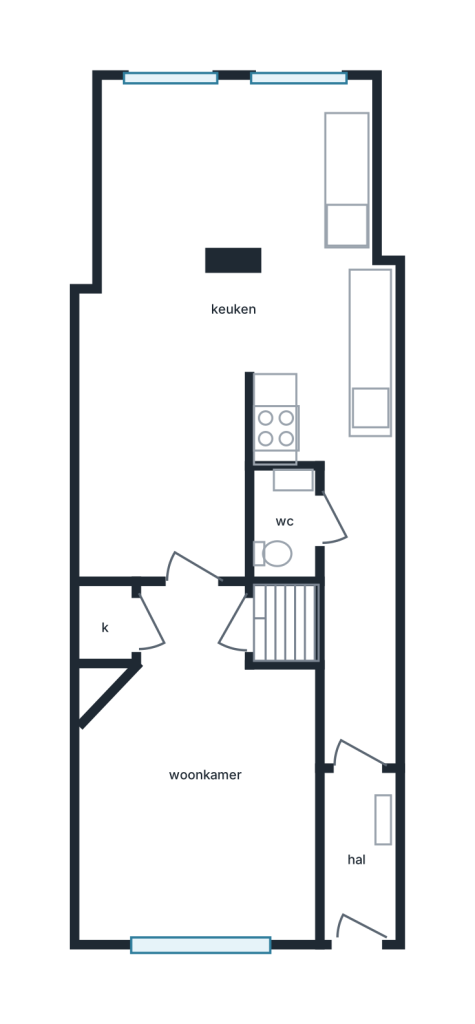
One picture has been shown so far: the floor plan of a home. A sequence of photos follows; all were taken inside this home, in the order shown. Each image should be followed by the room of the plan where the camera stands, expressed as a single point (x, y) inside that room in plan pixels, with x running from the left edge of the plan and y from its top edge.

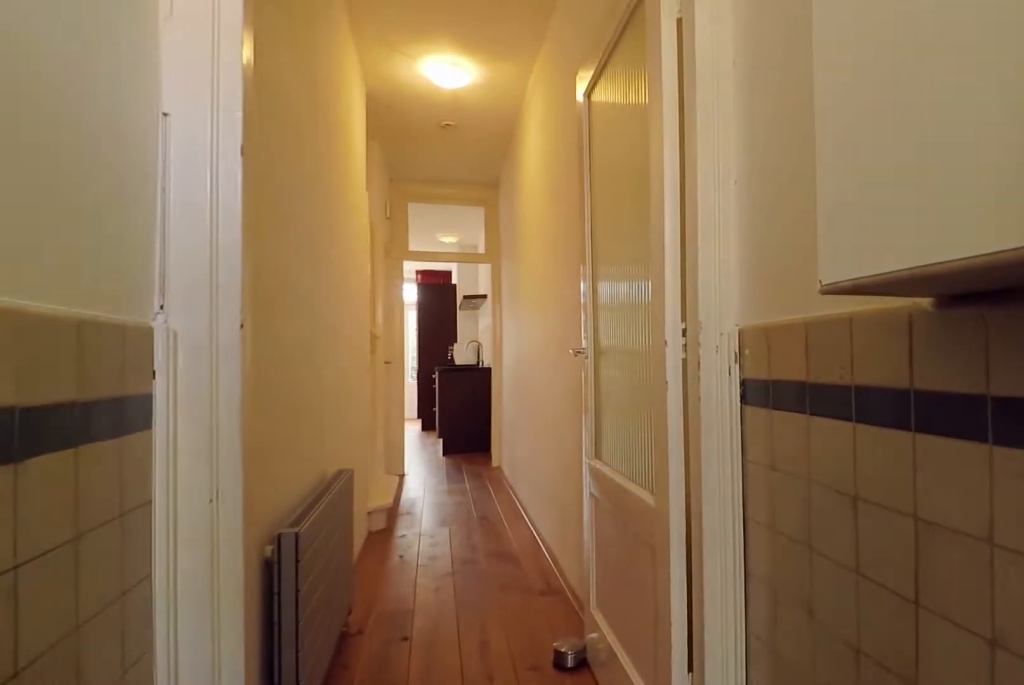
(356, 856)
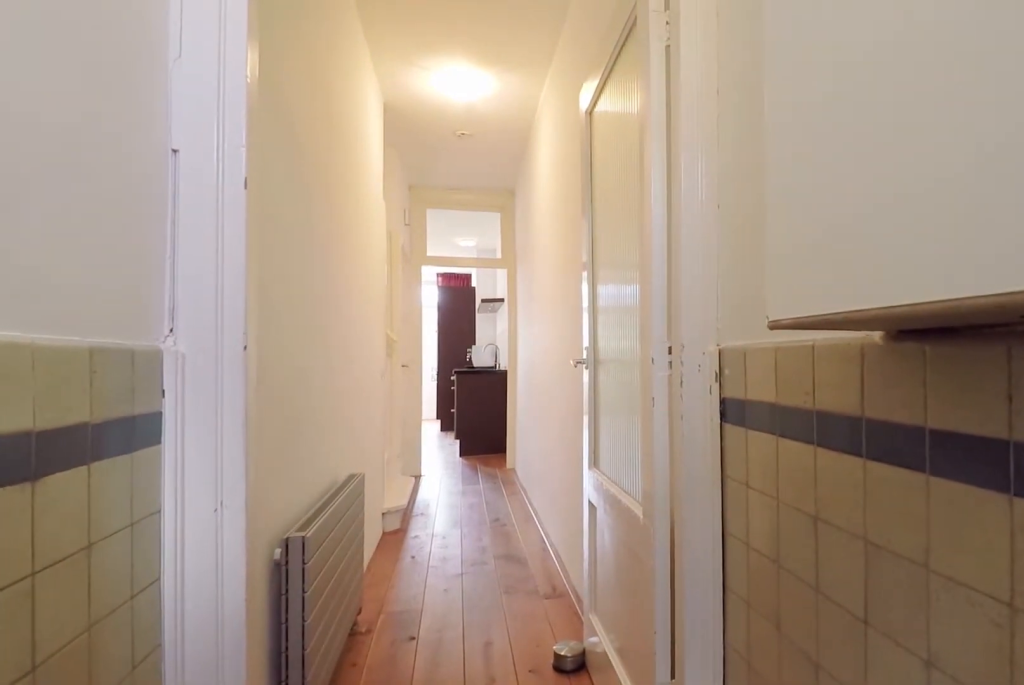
(356, 856)
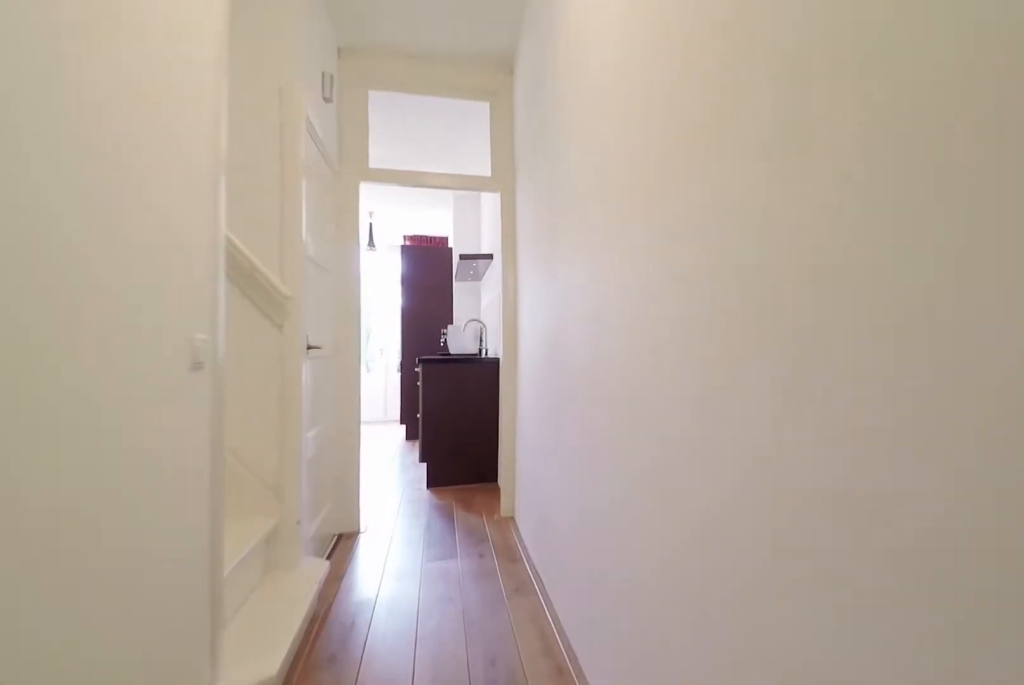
(358, 617)
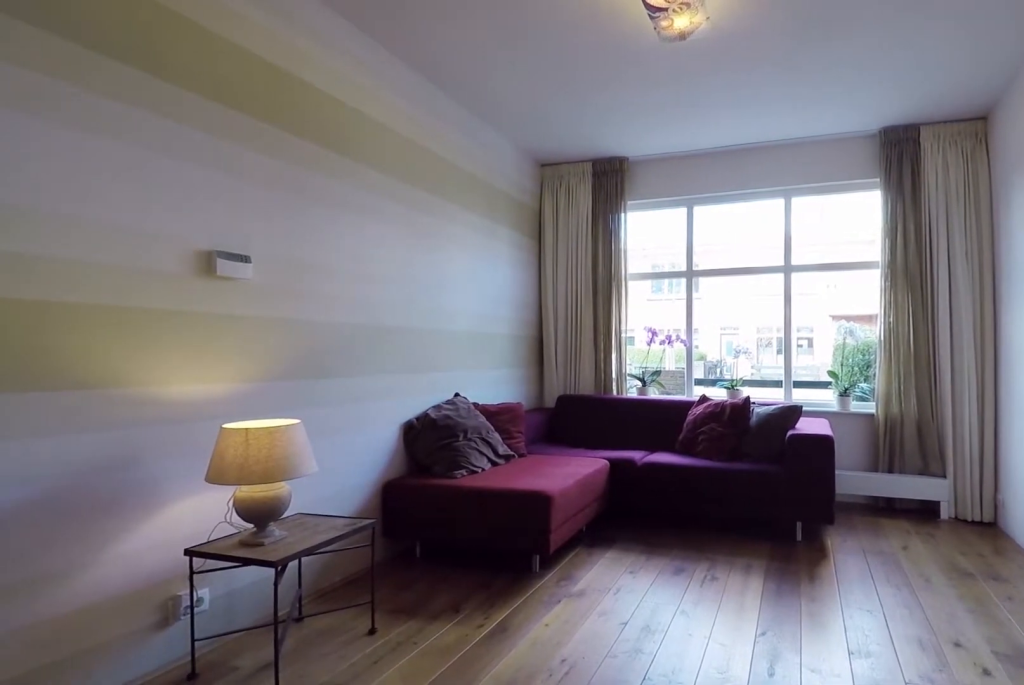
(197, 781)
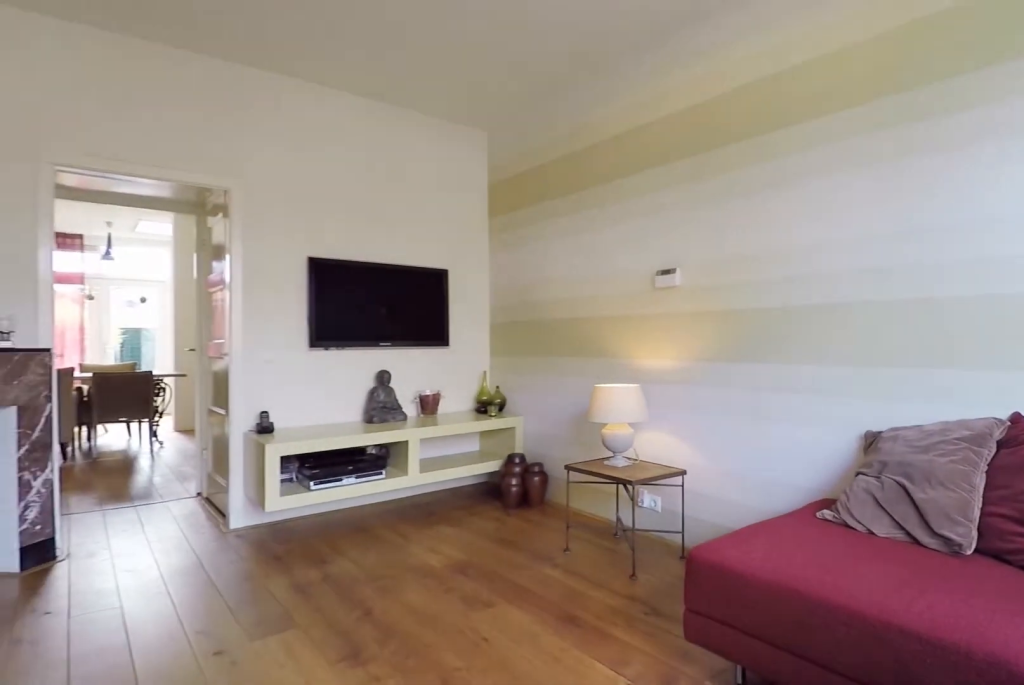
(197, 781)
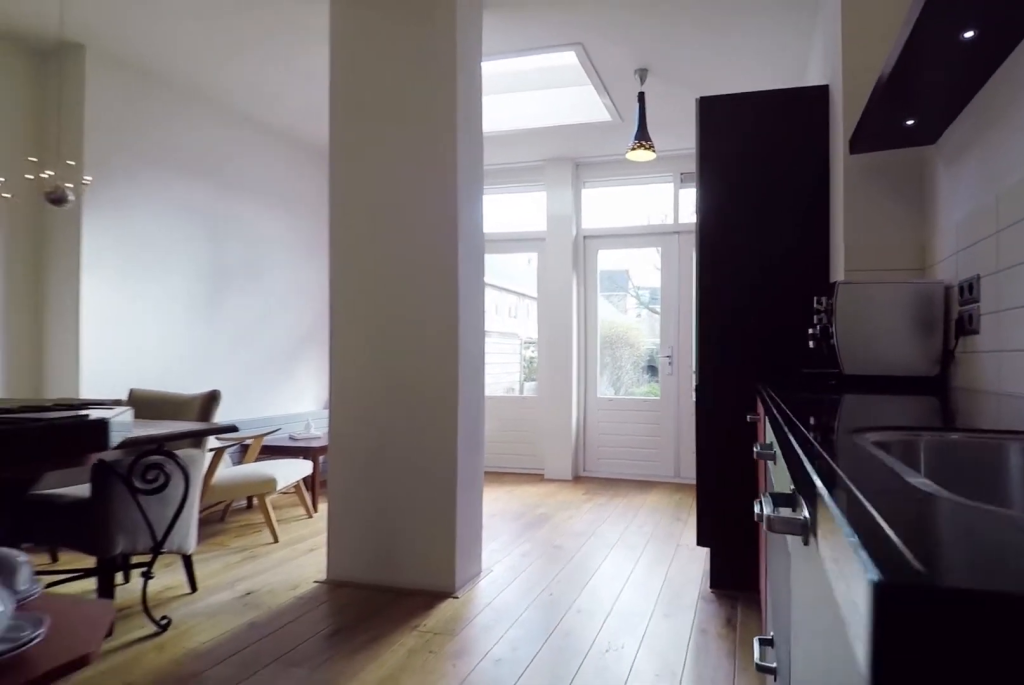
(208, 337)
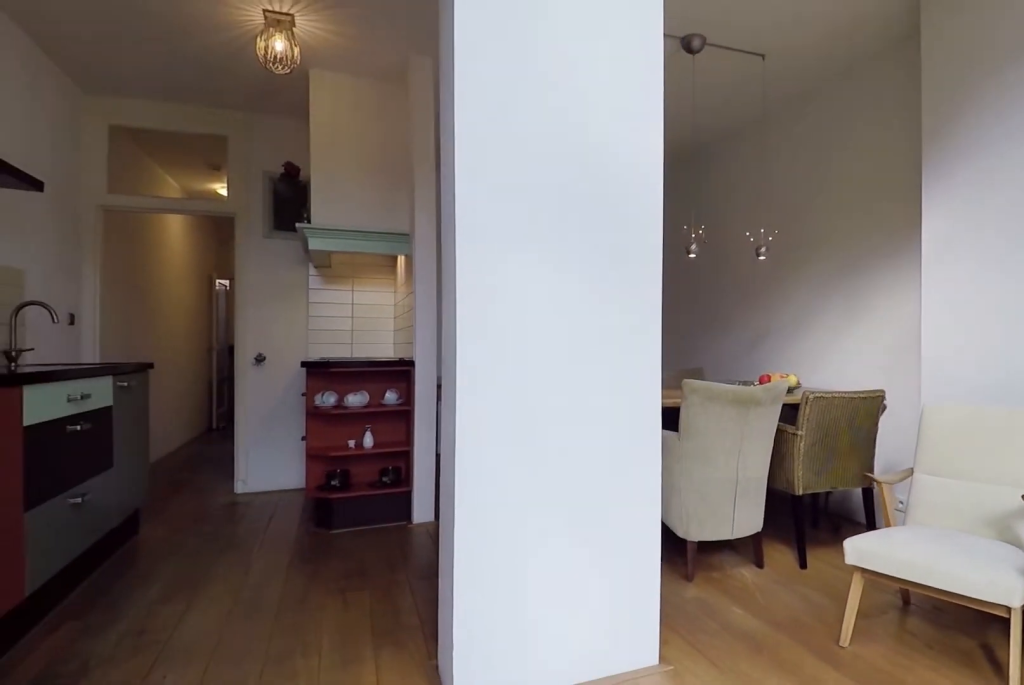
(280, 97)
